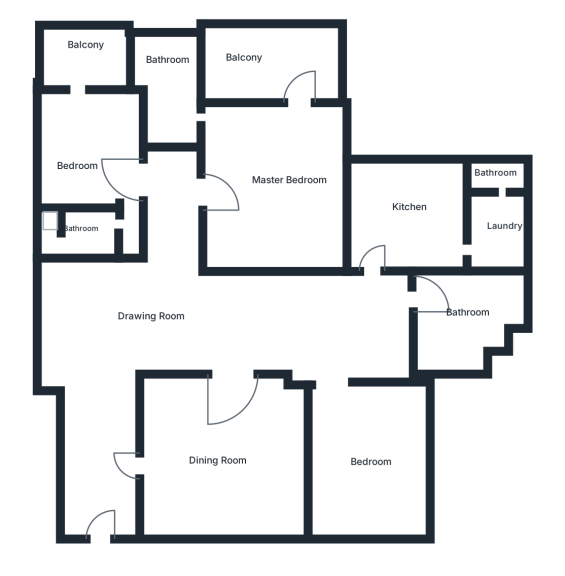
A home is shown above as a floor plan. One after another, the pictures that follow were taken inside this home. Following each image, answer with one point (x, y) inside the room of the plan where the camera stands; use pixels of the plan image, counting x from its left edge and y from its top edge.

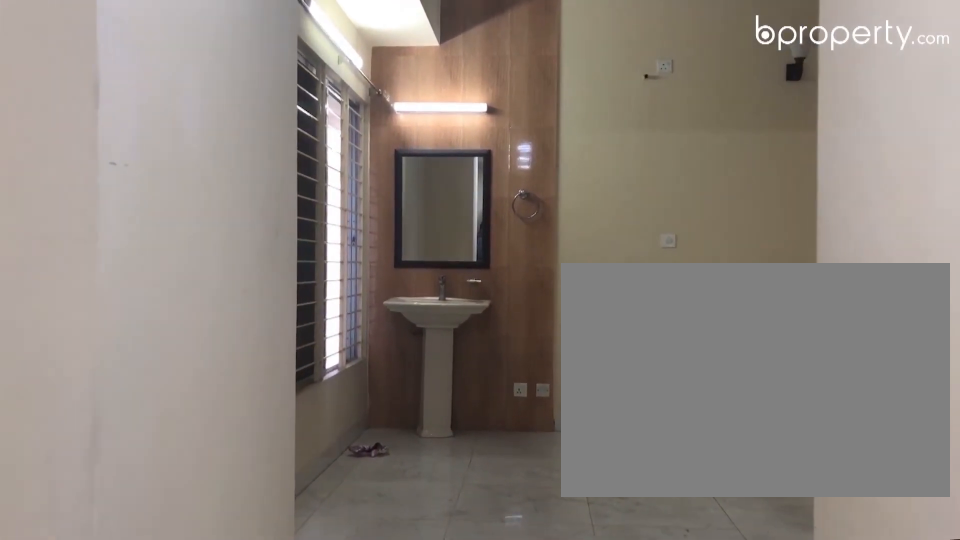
(99, 362)
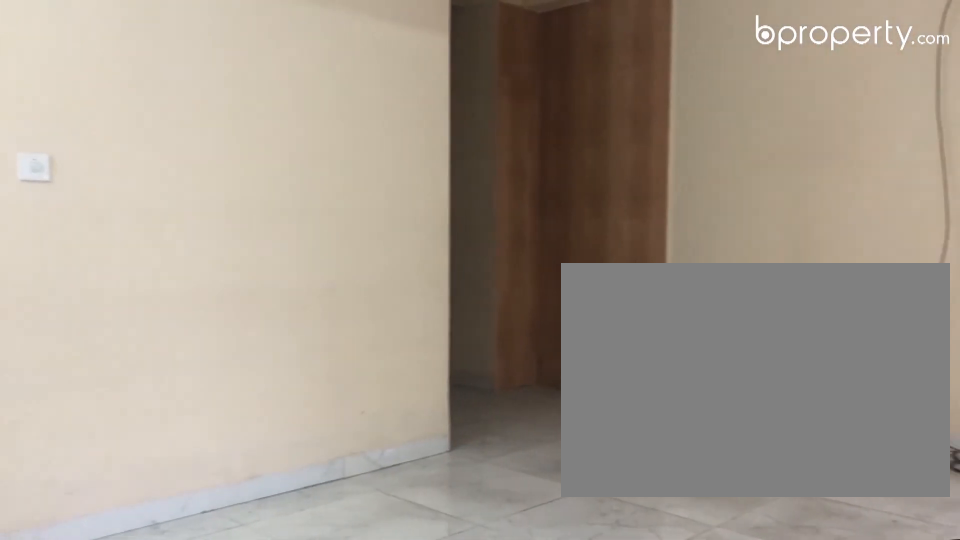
(191, 323)
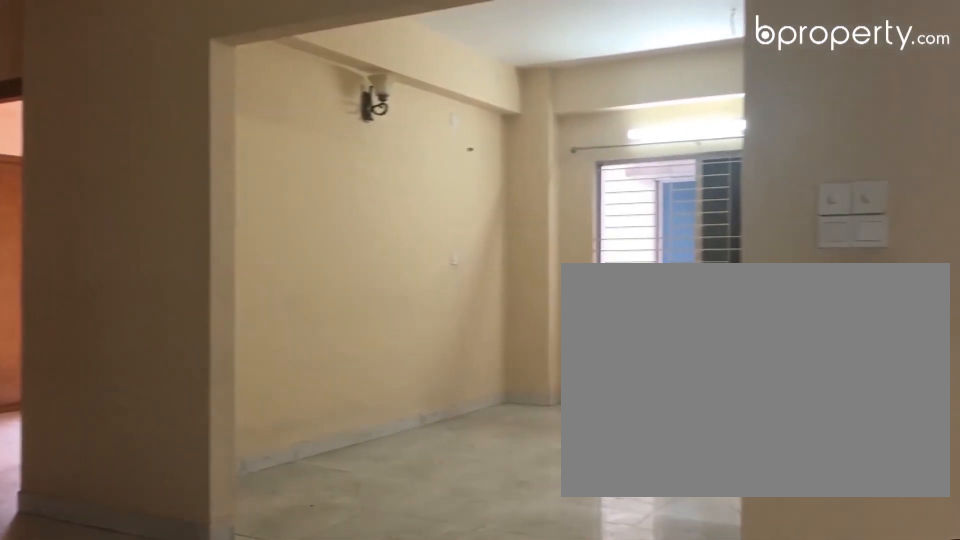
(191, 323)
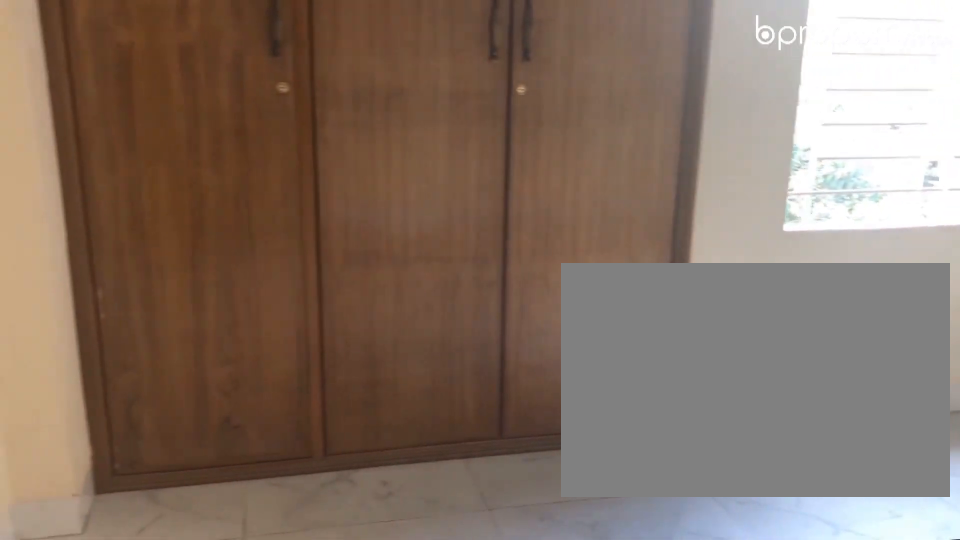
(358, 440)
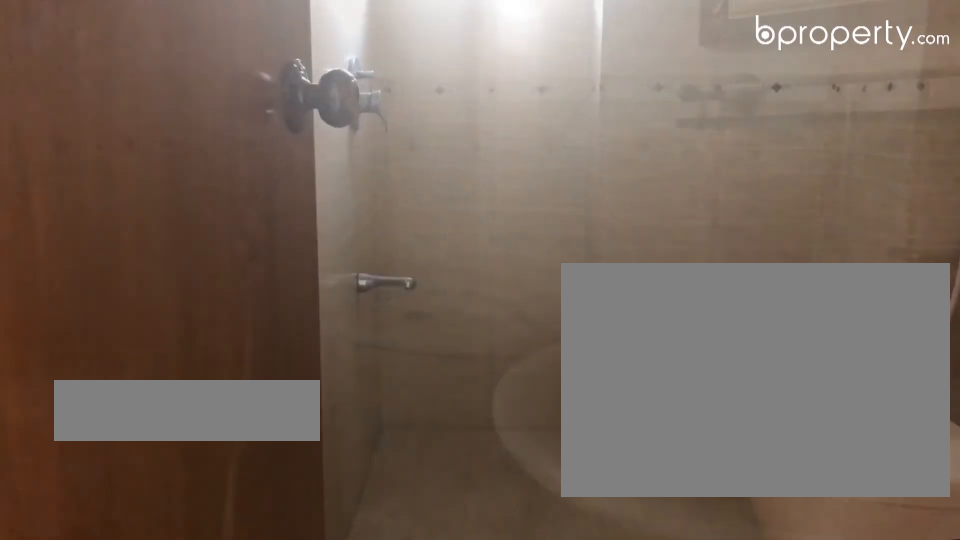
(471, 308)
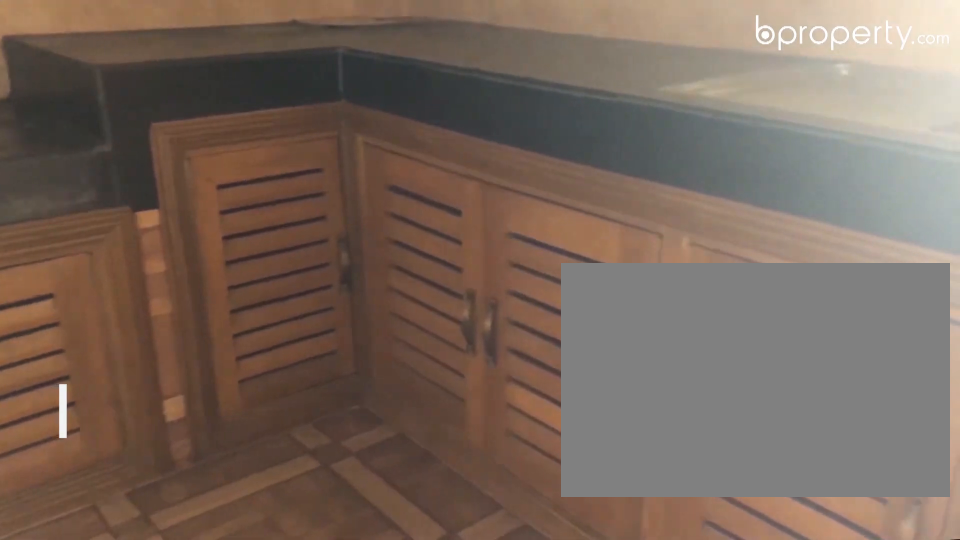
(403, 219)
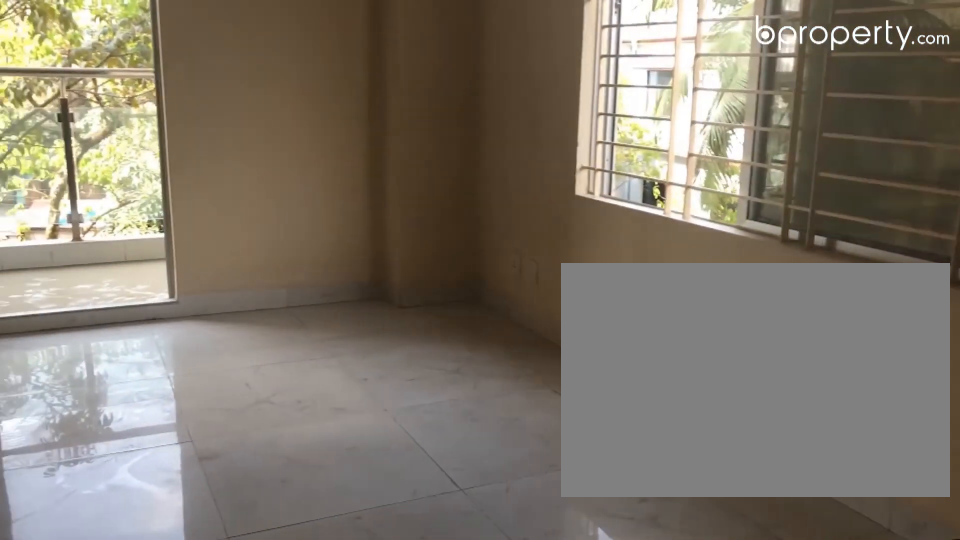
(275, 183)
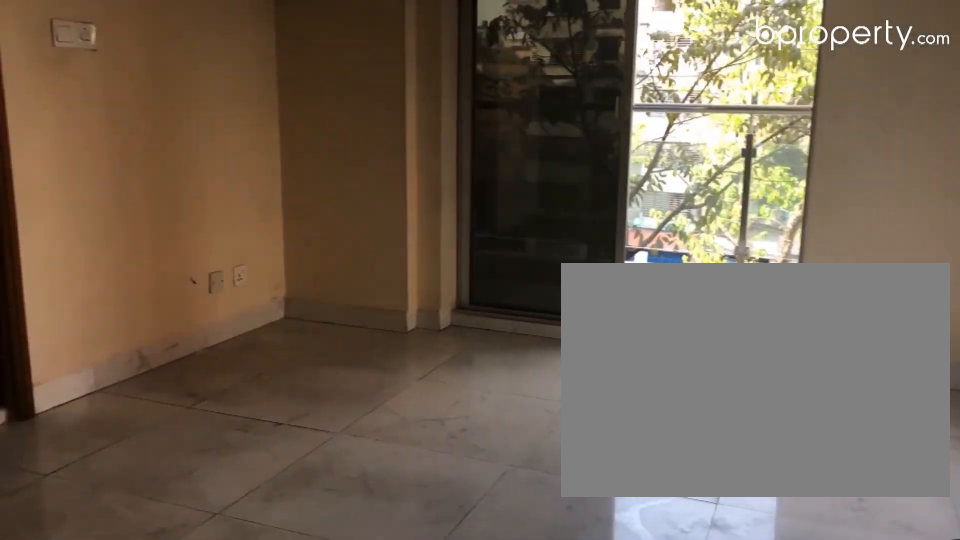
(275, 183)
